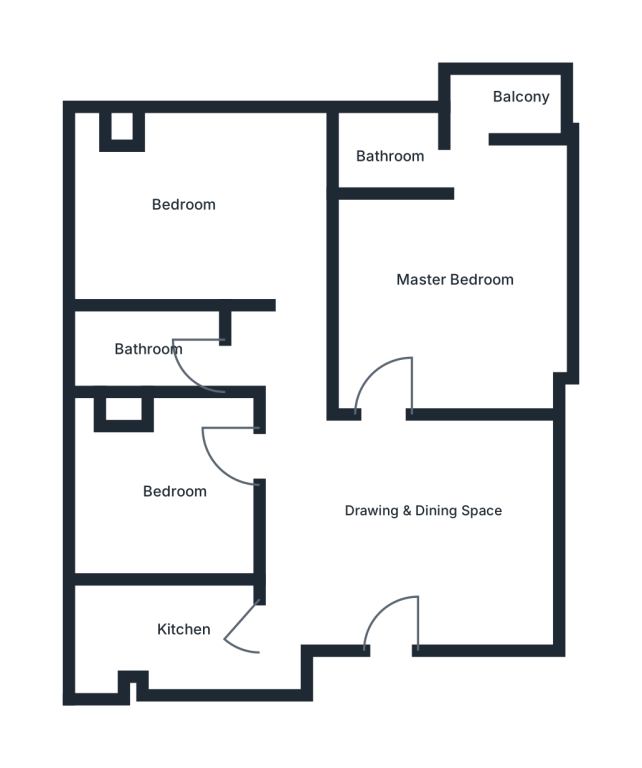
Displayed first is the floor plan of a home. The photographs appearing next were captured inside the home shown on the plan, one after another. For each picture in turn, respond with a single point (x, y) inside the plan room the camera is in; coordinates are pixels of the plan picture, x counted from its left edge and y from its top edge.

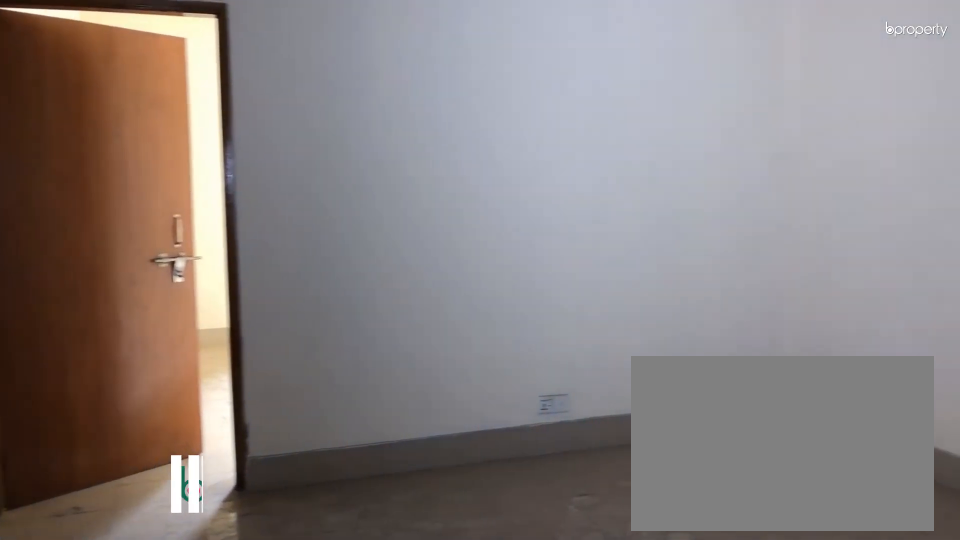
(378, 521)
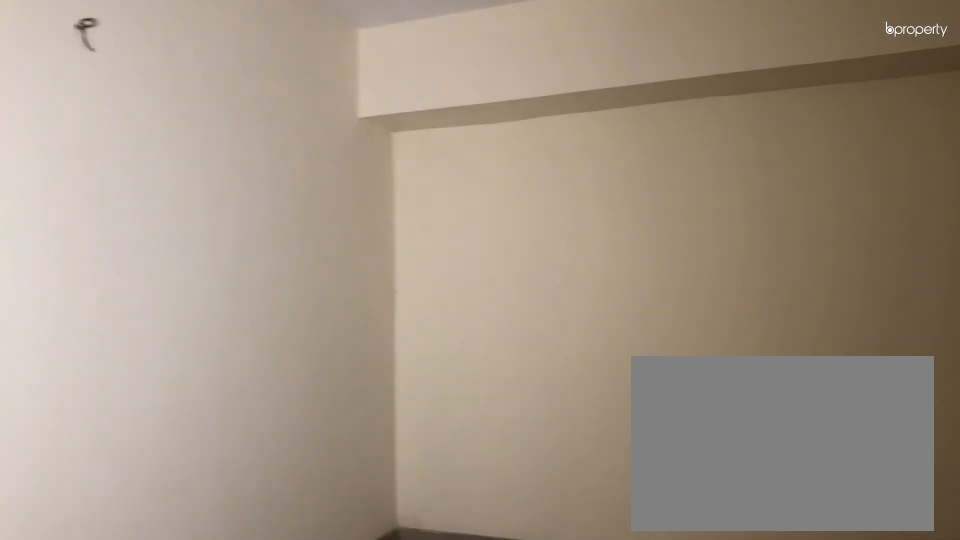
(377, 519)
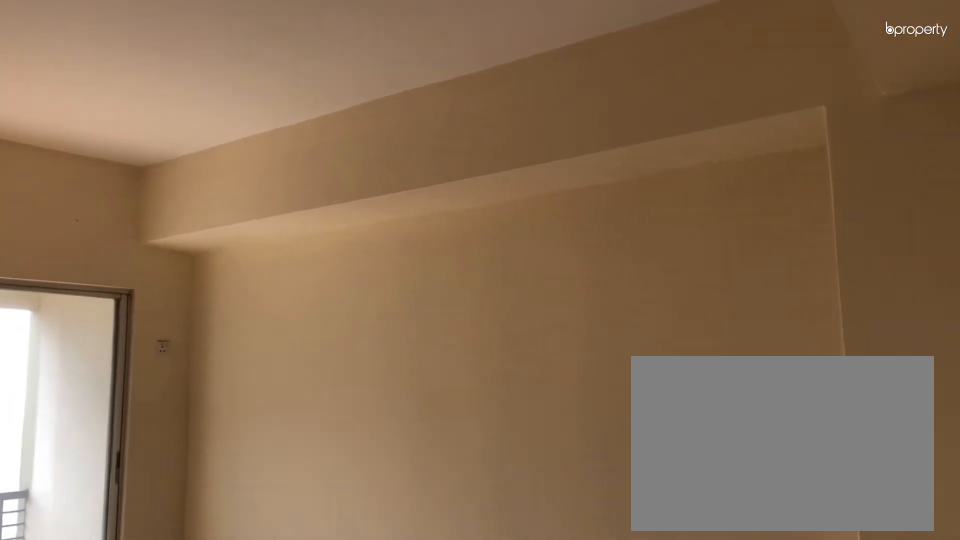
(477, 272)
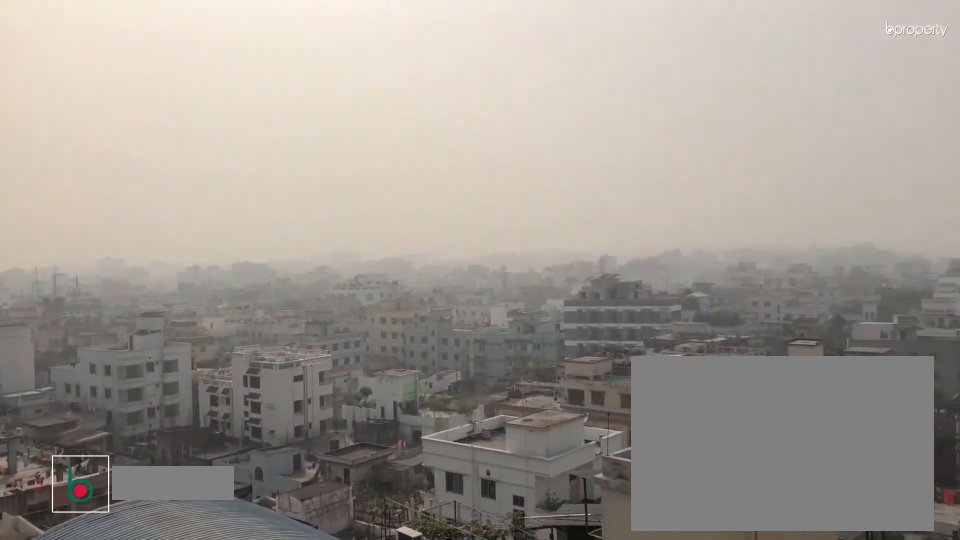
(506, 108)
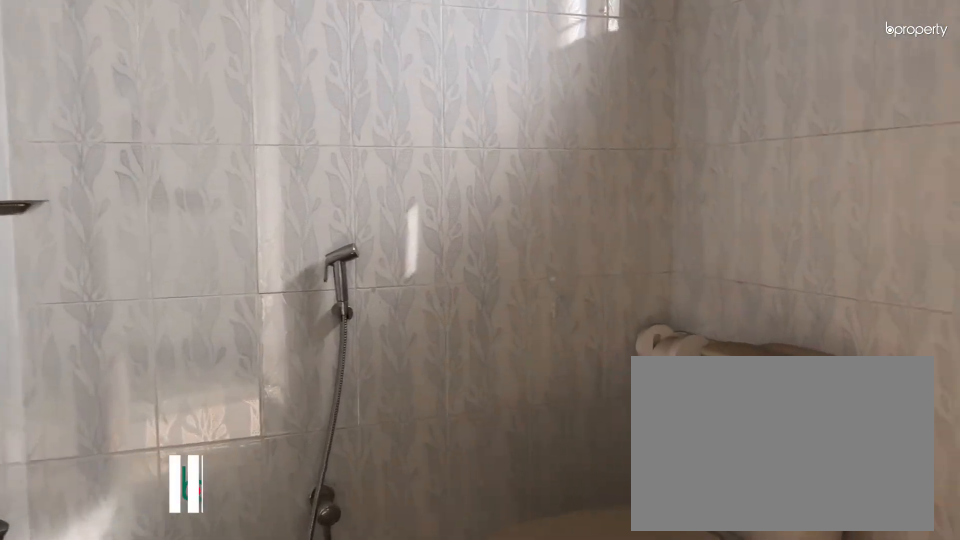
(390, 154)
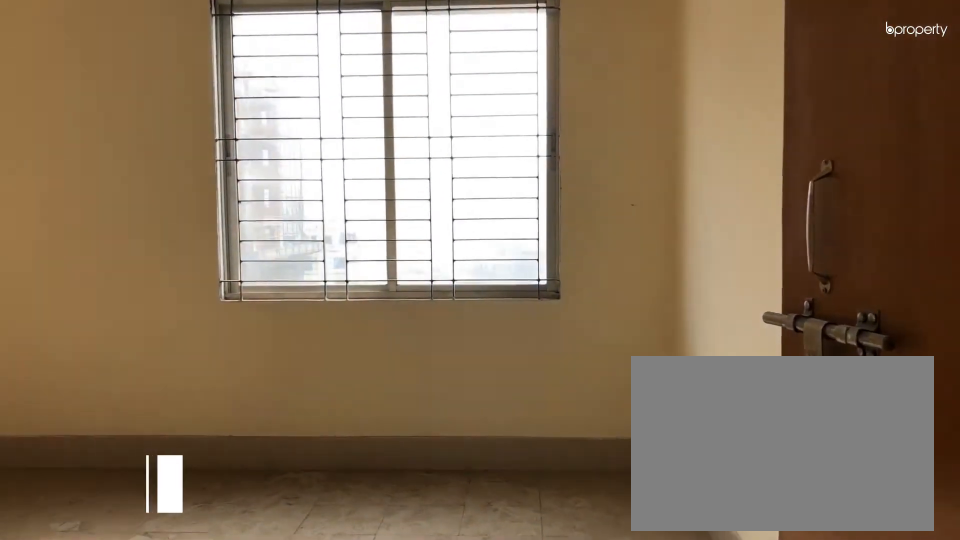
(288, 285)
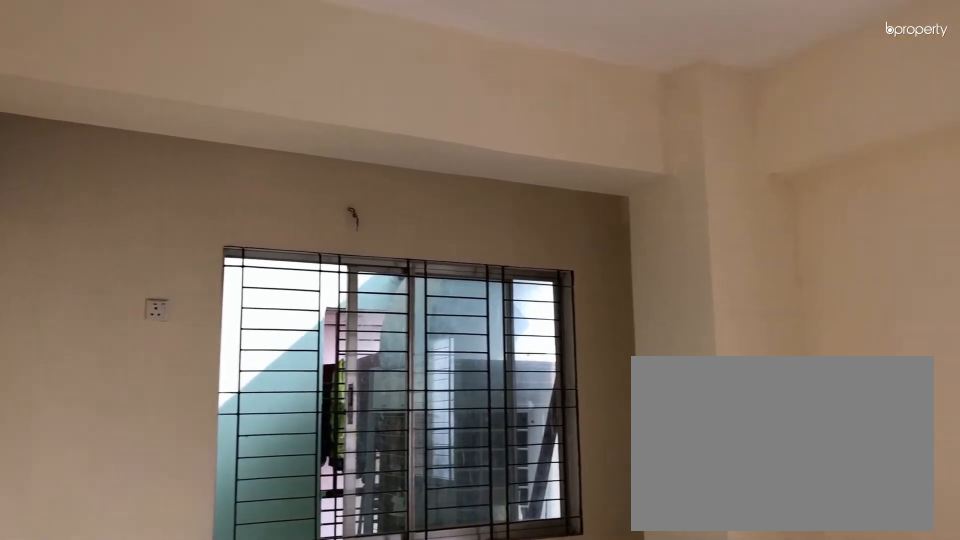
(176, 203)
